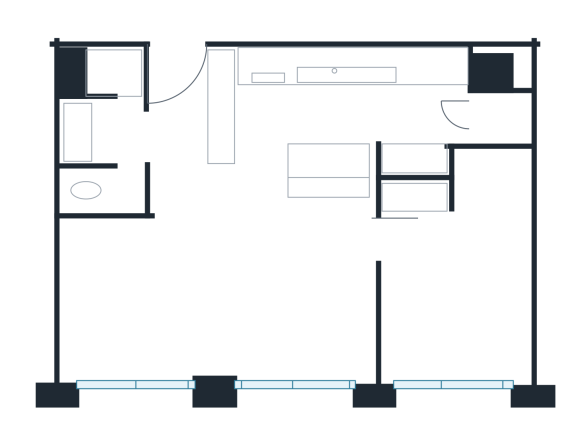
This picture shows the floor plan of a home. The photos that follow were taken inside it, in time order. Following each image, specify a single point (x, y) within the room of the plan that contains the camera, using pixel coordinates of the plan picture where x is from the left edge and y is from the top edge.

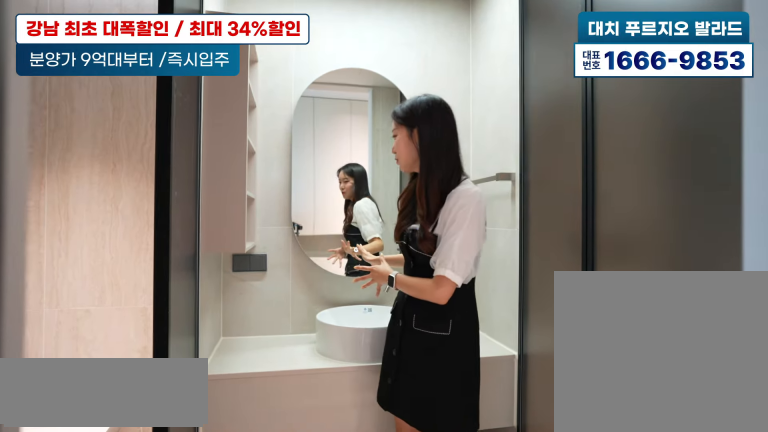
(114, 120)
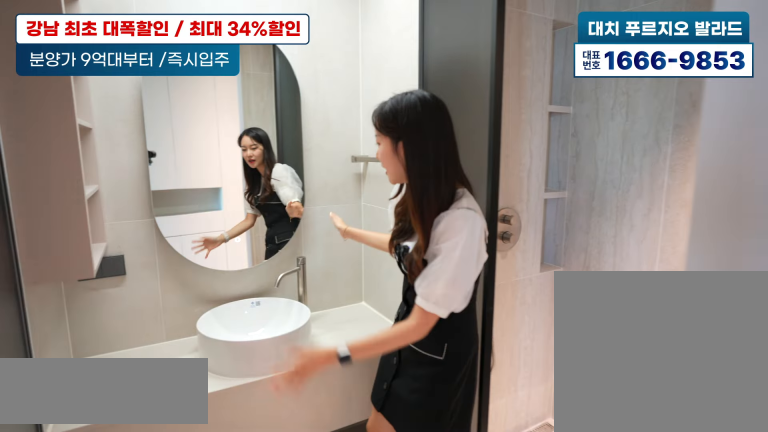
(115, 121)
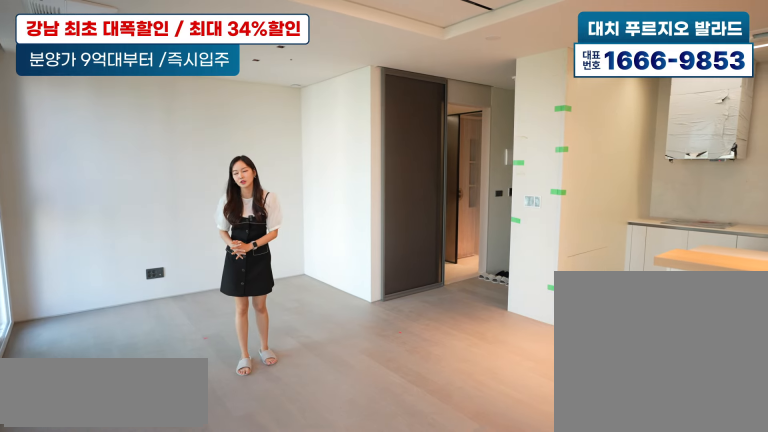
(195, 277)
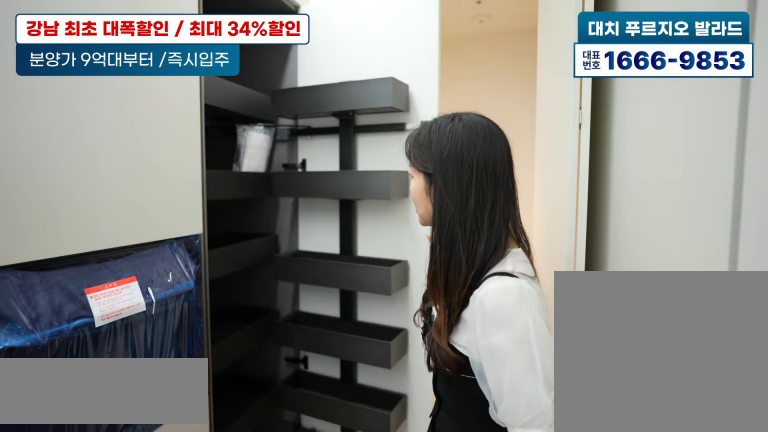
(365, 105)
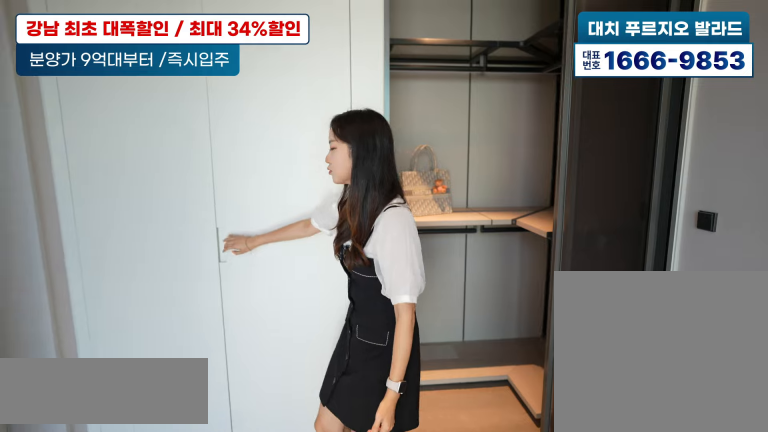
(449, 289)
